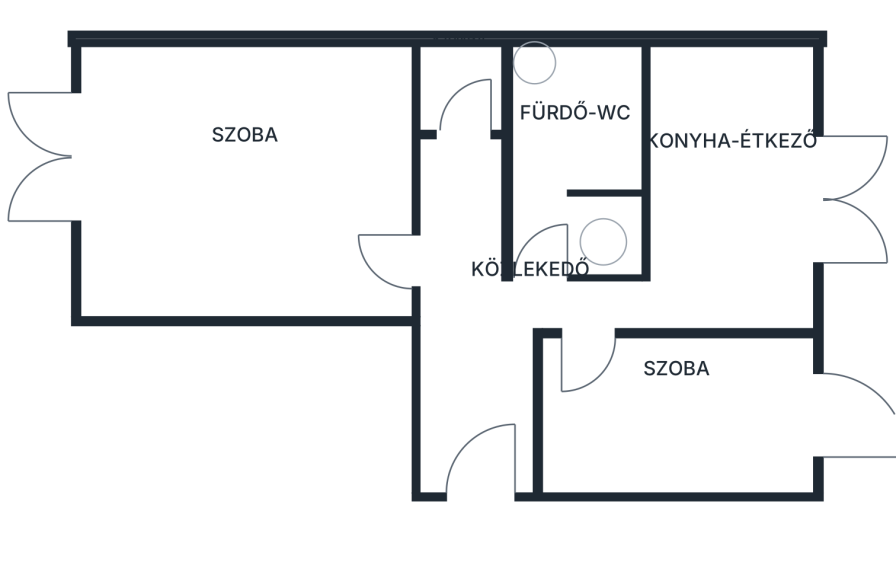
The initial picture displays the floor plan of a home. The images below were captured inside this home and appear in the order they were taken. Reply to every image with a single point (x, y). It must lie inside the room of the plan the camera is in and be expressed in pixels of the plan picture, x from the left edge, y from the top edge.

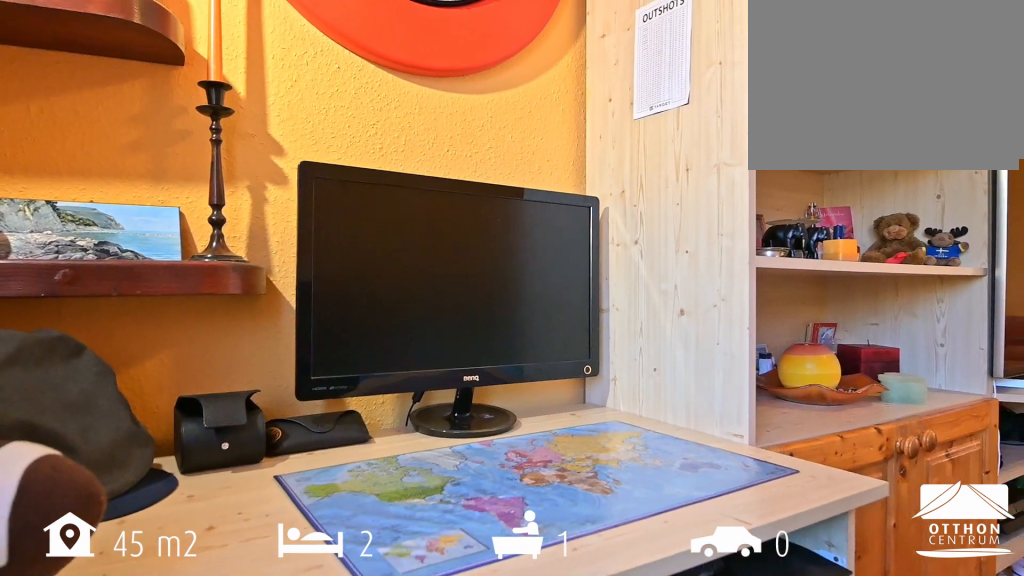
(256, 182)
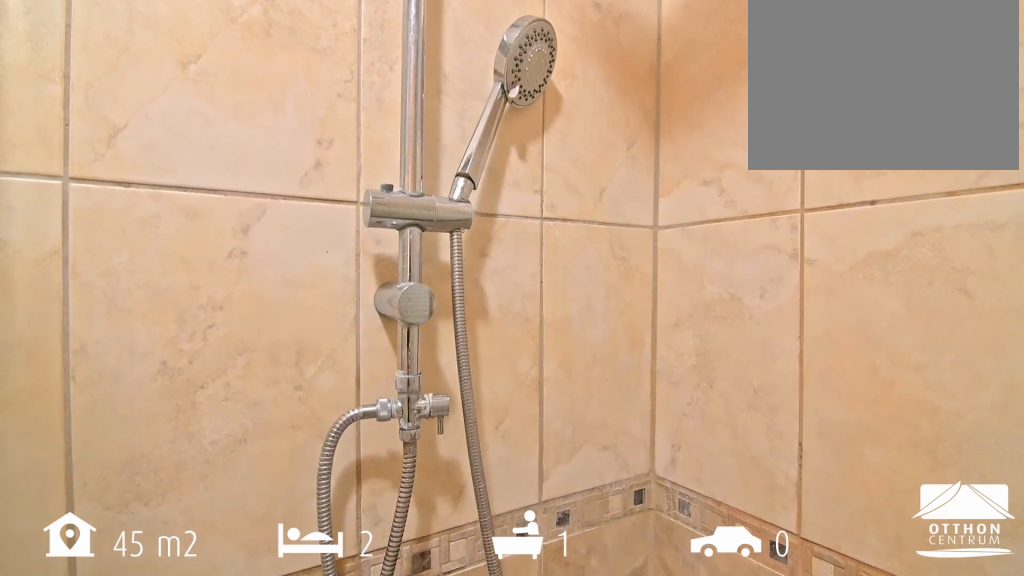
(571, 167)
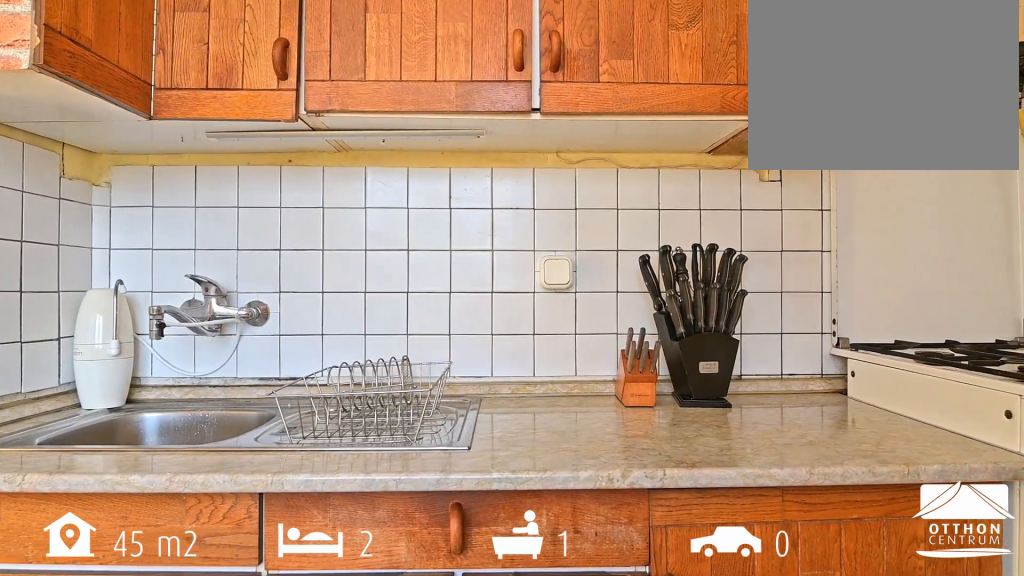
(724, 198)
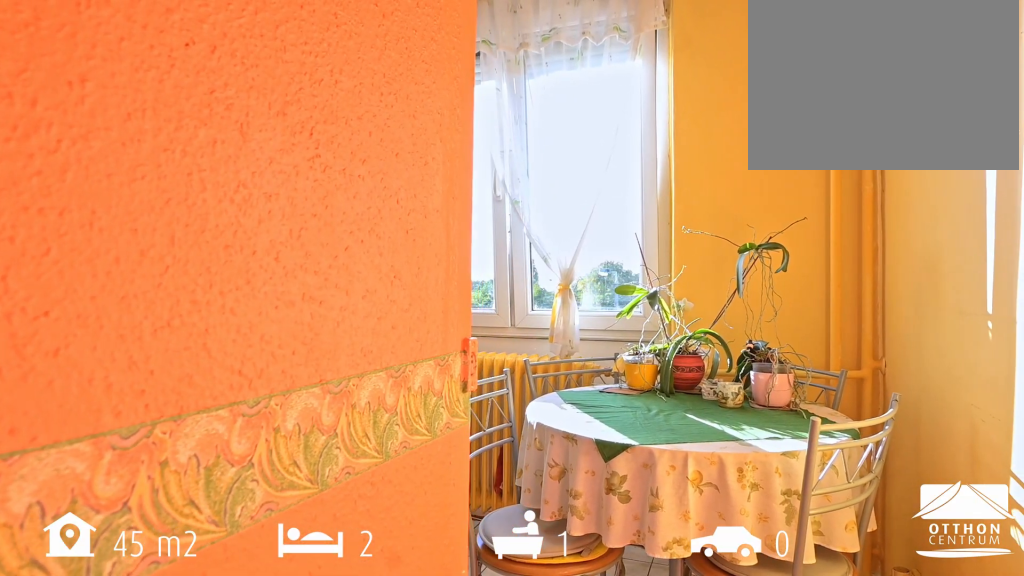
(724, 198)
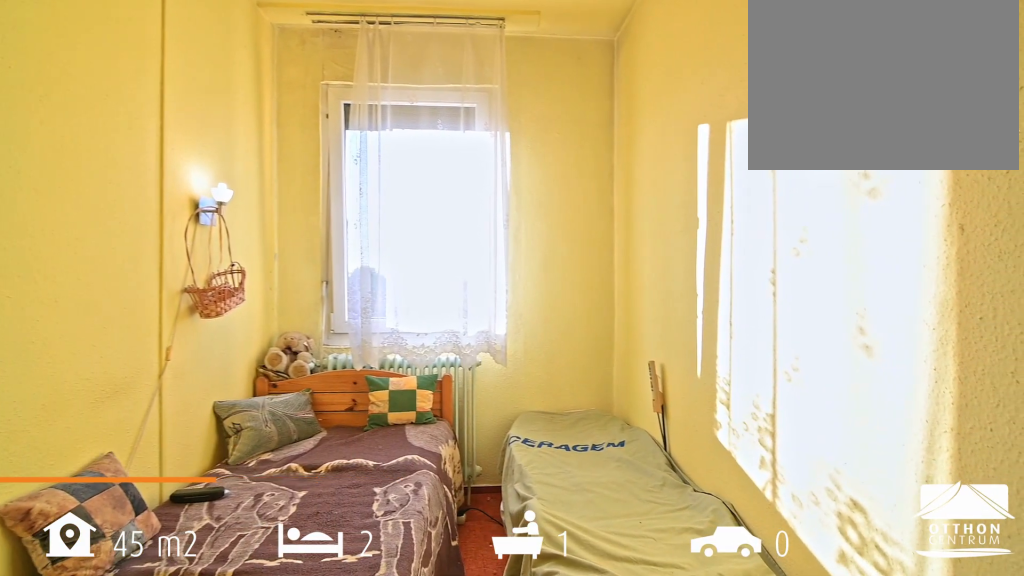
(663, 416)
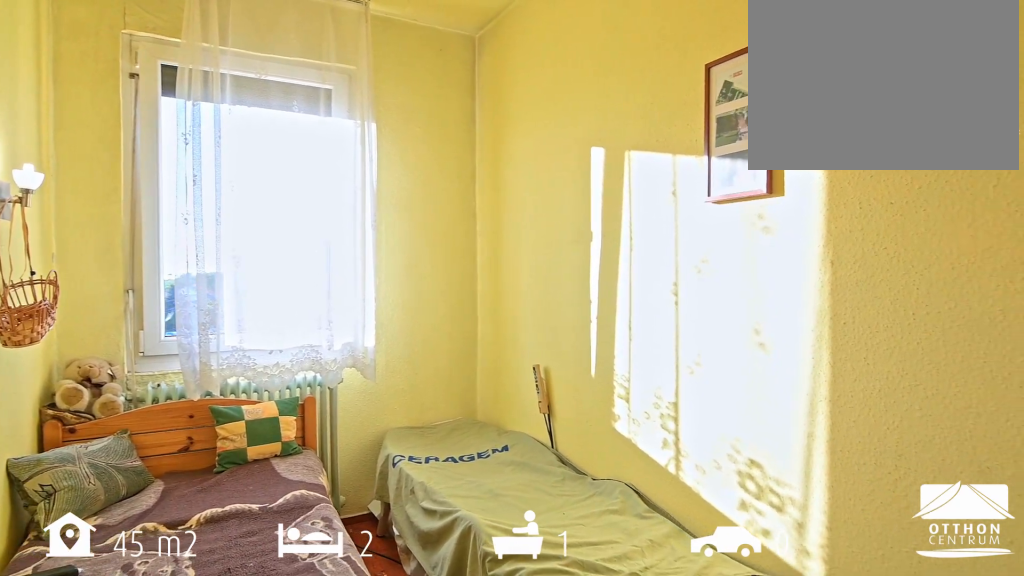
(663, 416)
